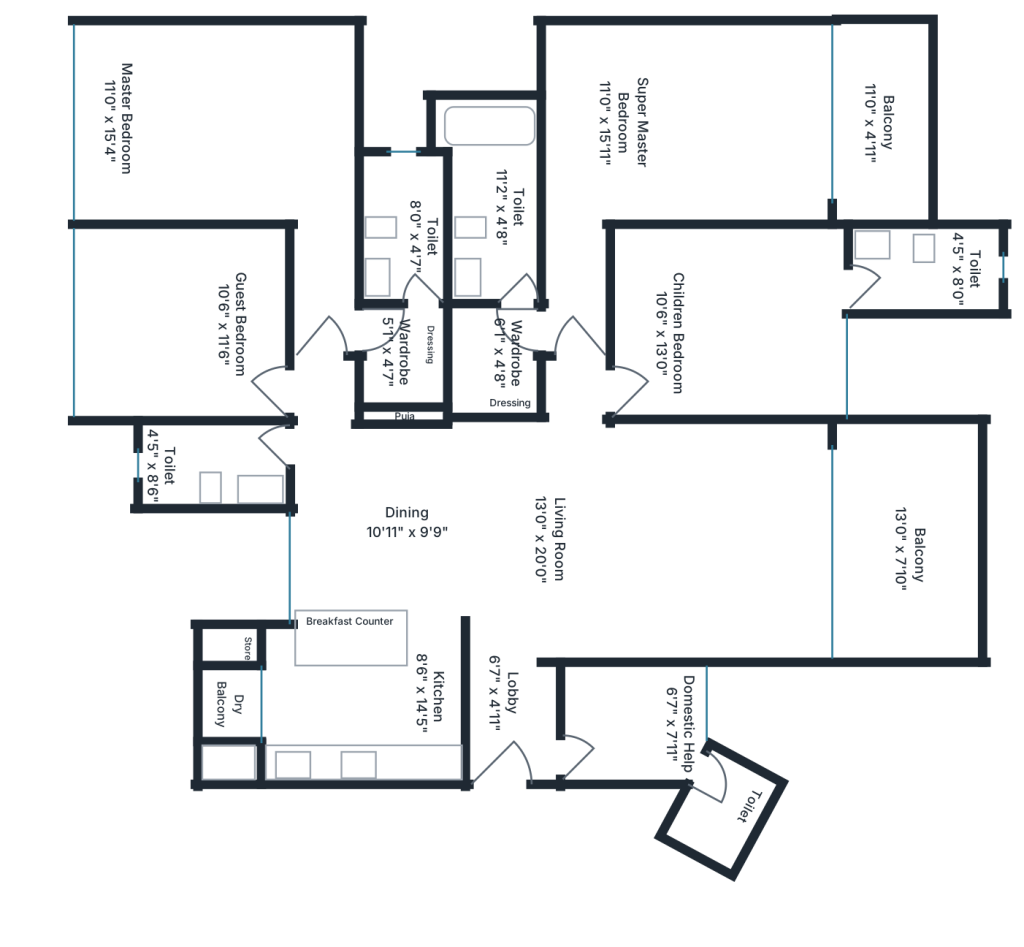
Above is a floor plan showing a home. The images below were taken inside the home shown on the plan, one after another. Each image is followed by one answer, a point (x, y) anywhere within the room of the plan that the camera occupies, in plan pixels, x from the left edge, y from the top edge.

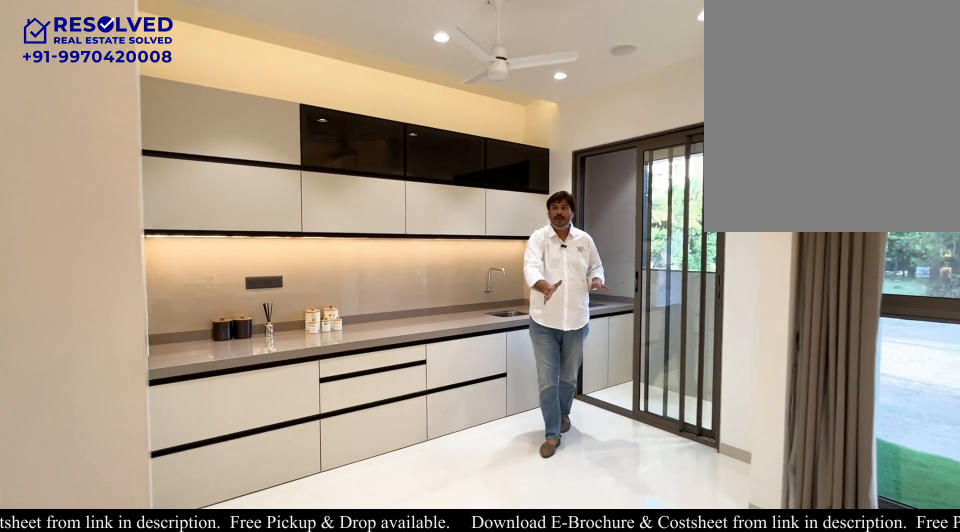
(364, 705)
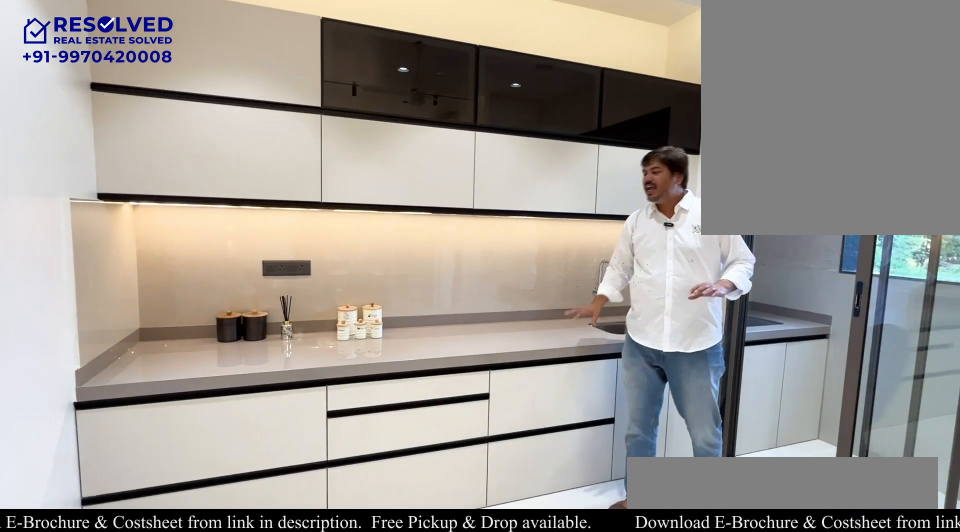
(364, 704)
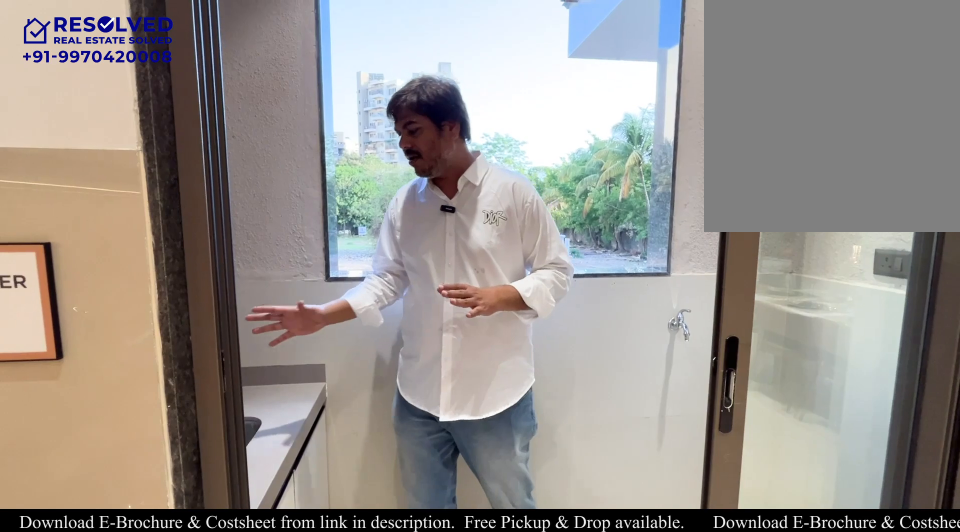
(230, 708)
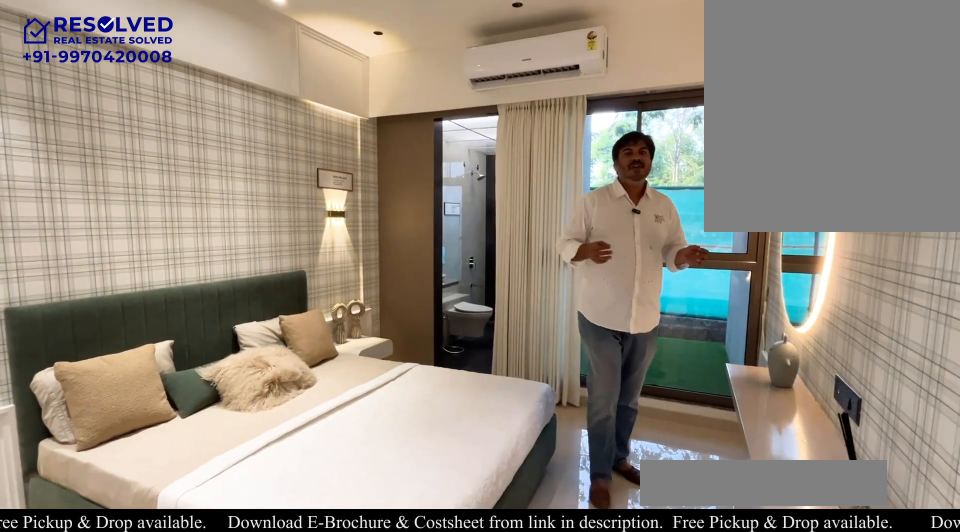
(730, 322)
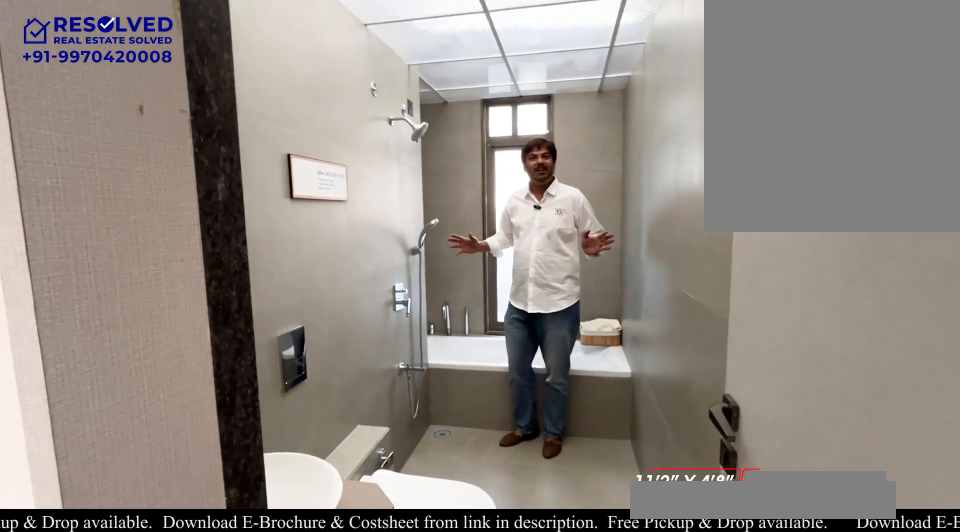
(492, 196)
